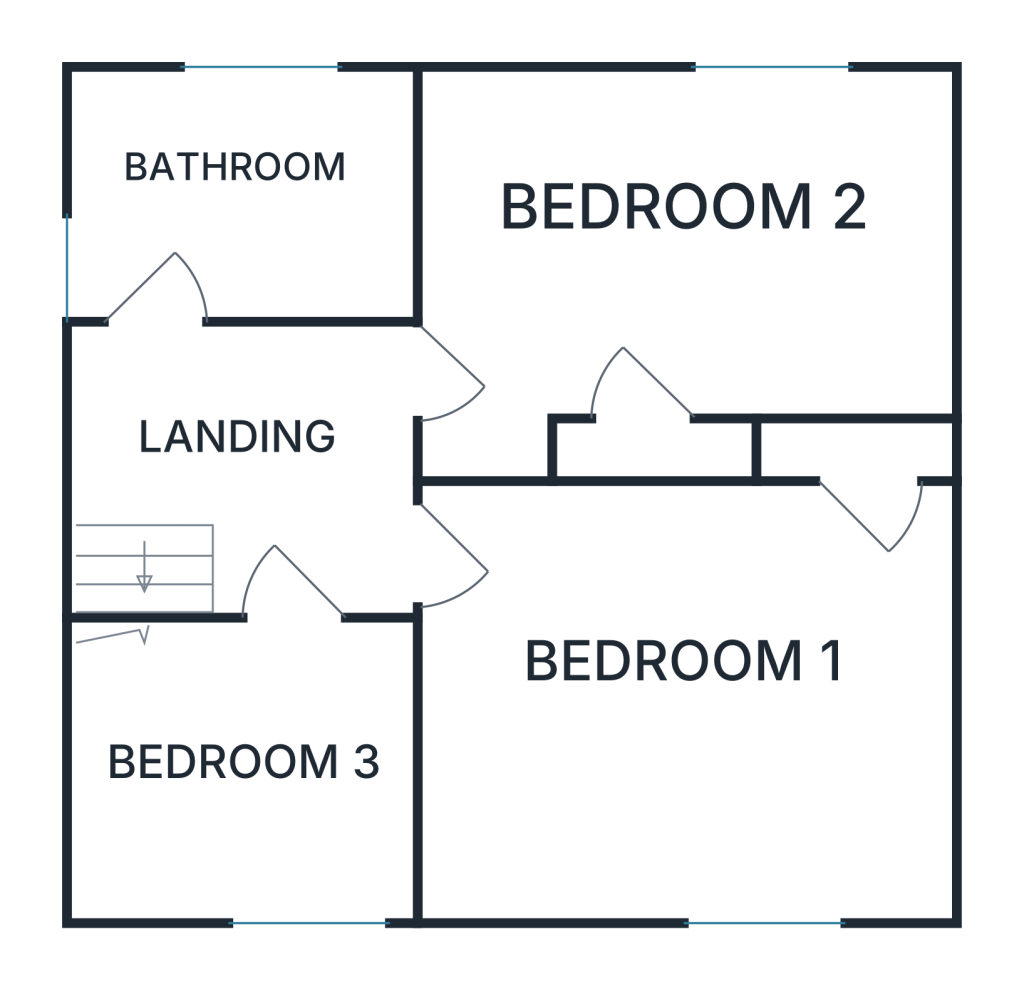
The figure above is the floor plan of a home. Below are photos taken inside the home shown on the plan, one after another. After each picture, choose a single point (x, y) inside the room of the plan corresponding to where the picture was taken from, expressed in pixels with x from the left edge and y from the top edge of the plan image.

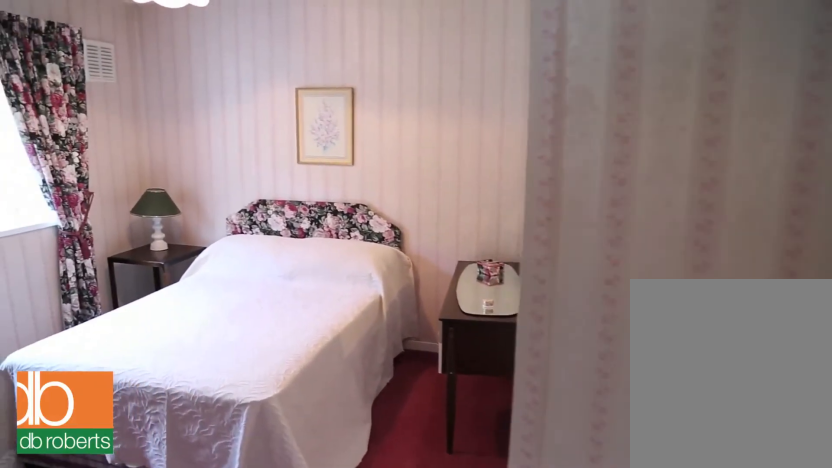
(685, 240)
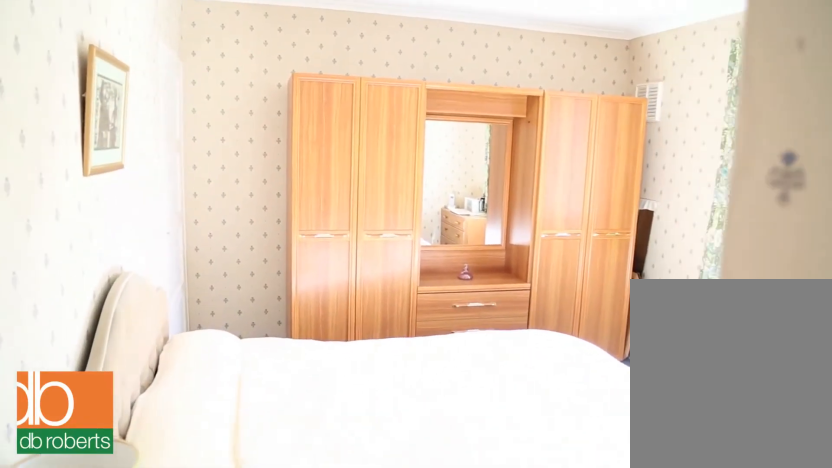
(685, 684)
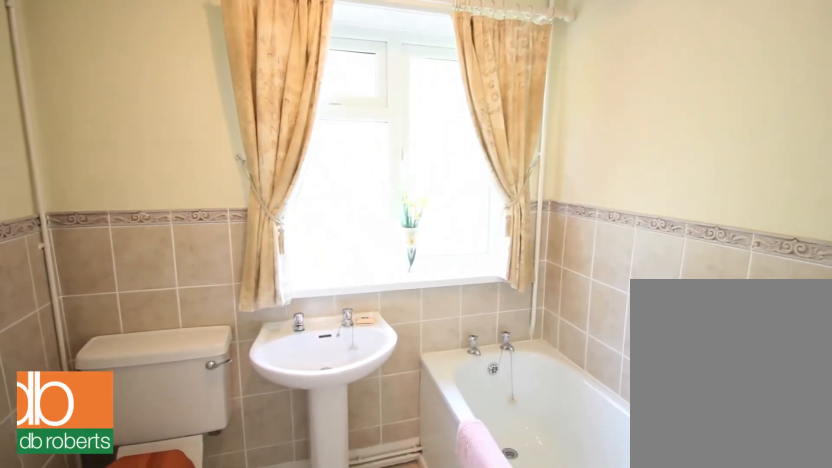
(249, 191)
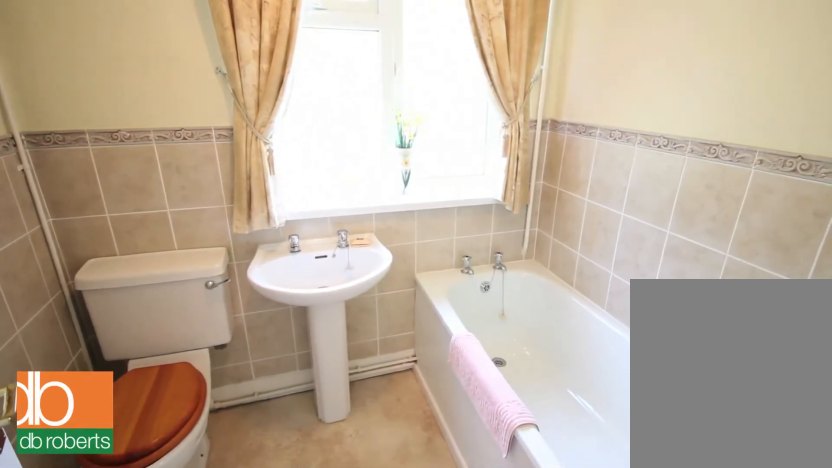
(249, 191)
